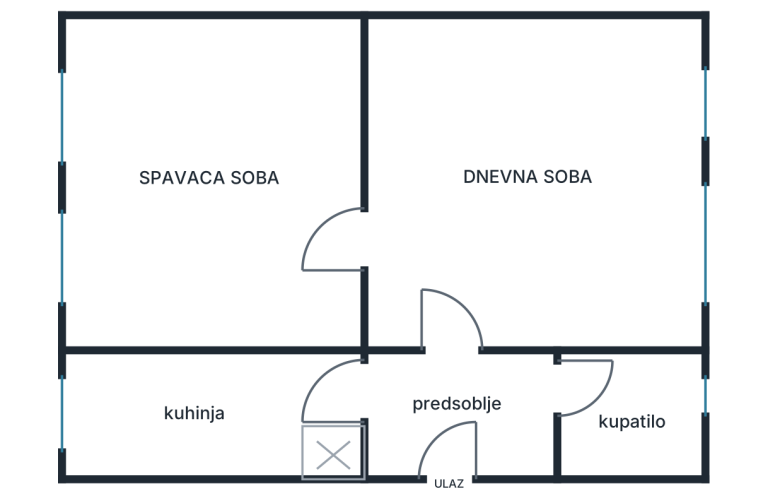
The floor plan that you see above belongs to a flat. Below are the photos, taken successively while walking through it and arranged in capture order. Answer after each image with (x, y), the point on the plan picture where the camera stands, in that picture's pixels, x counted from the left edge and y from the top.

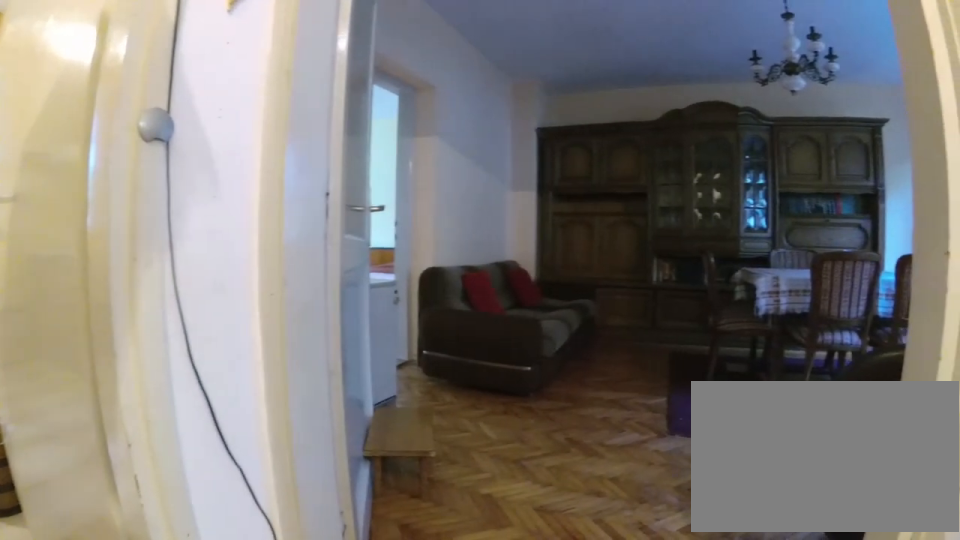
(461, 411)
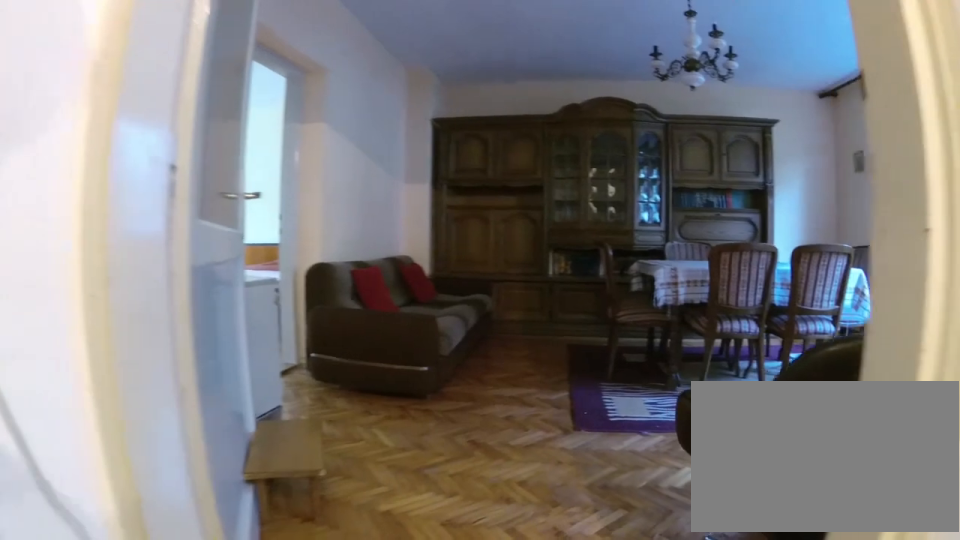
(454, 402)
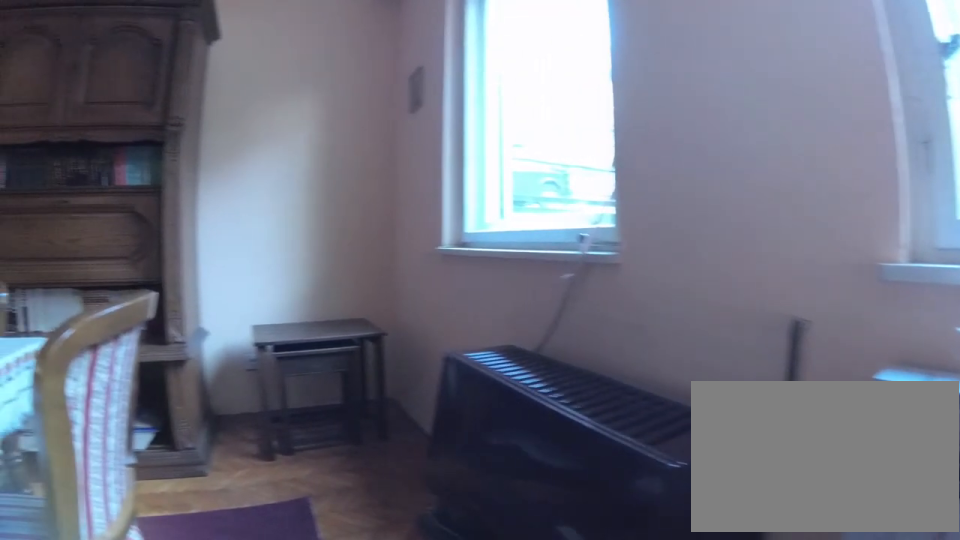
(623, 248)
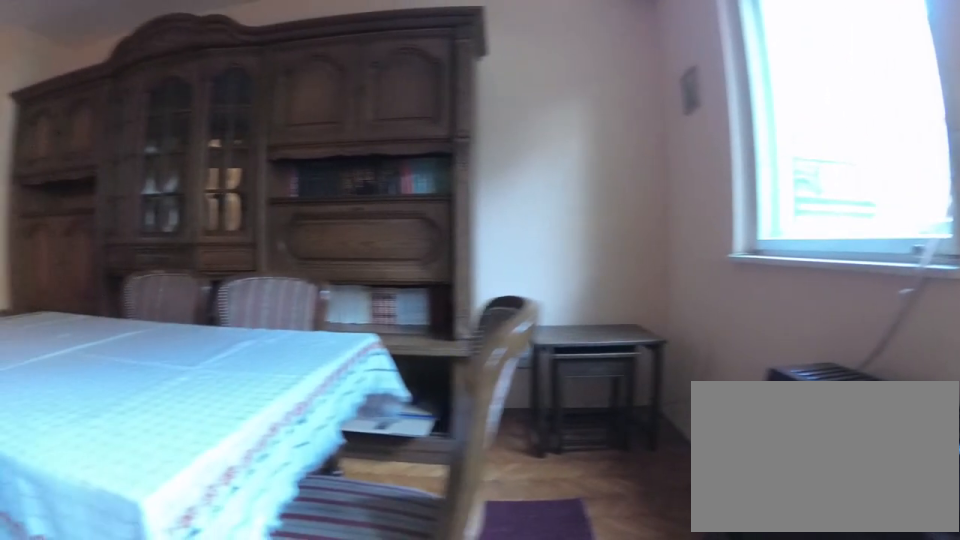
(643, 244)
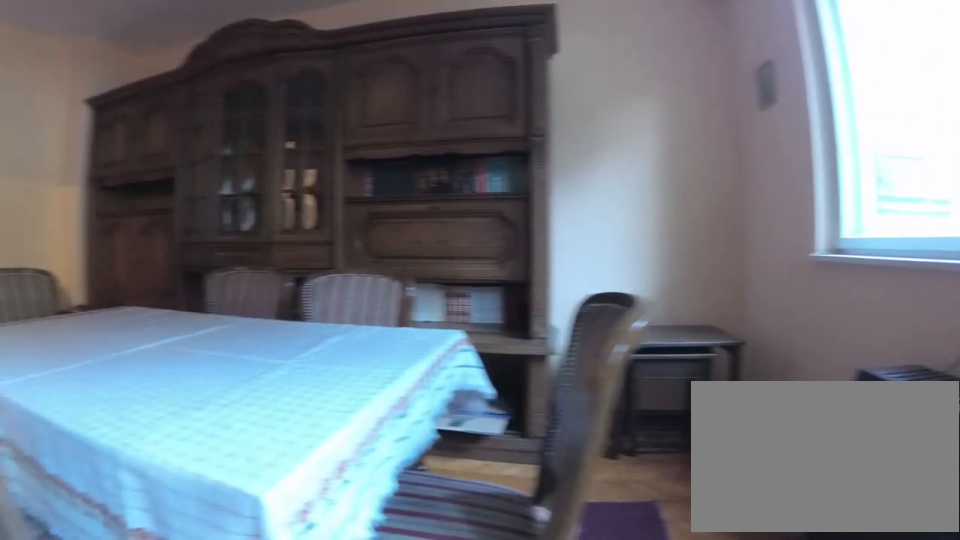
(647, 247)
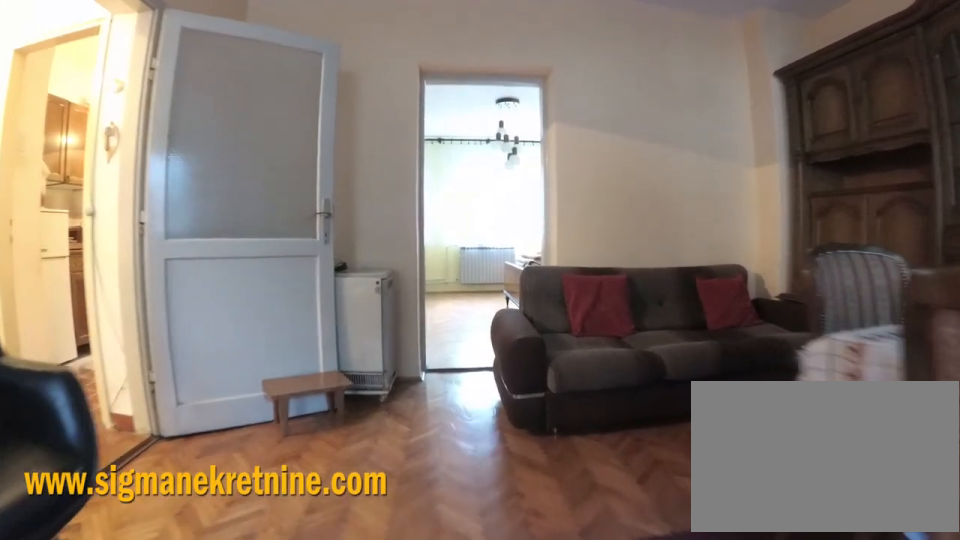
(610, 253)
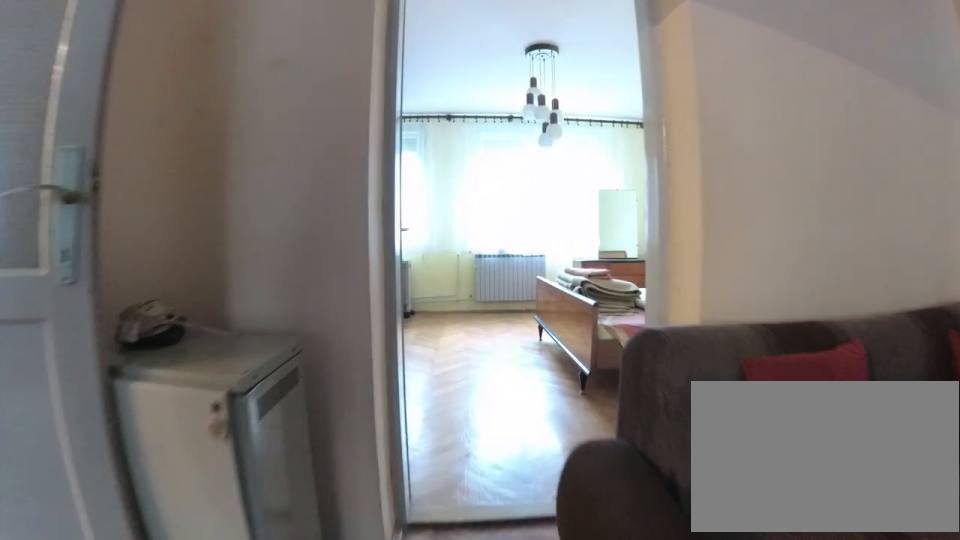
(498, 254)
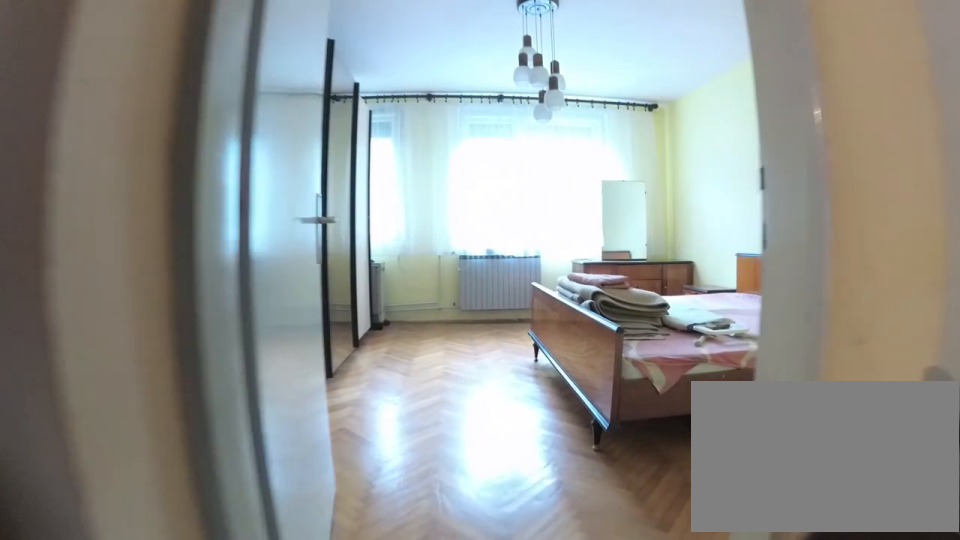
(436, 254)
